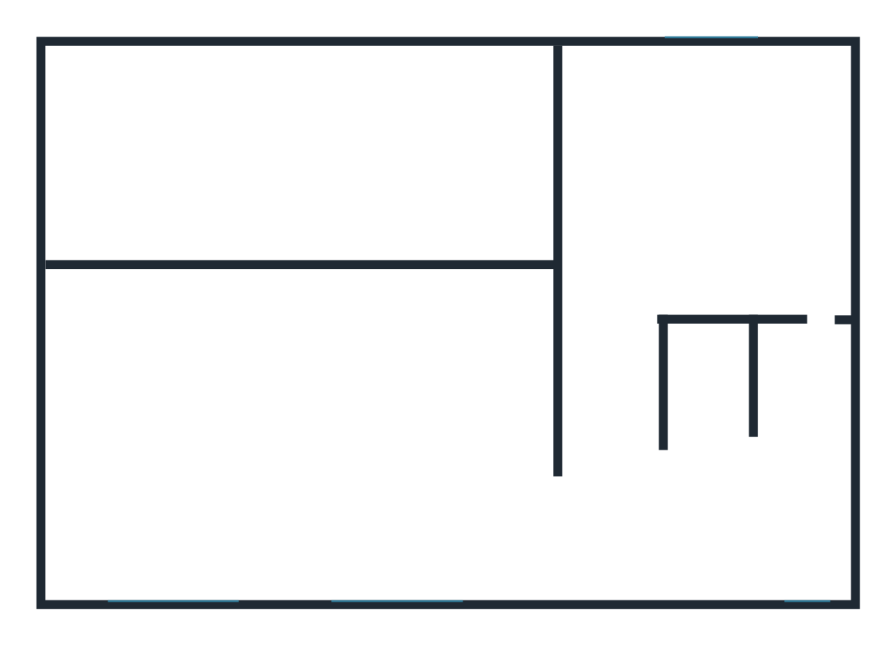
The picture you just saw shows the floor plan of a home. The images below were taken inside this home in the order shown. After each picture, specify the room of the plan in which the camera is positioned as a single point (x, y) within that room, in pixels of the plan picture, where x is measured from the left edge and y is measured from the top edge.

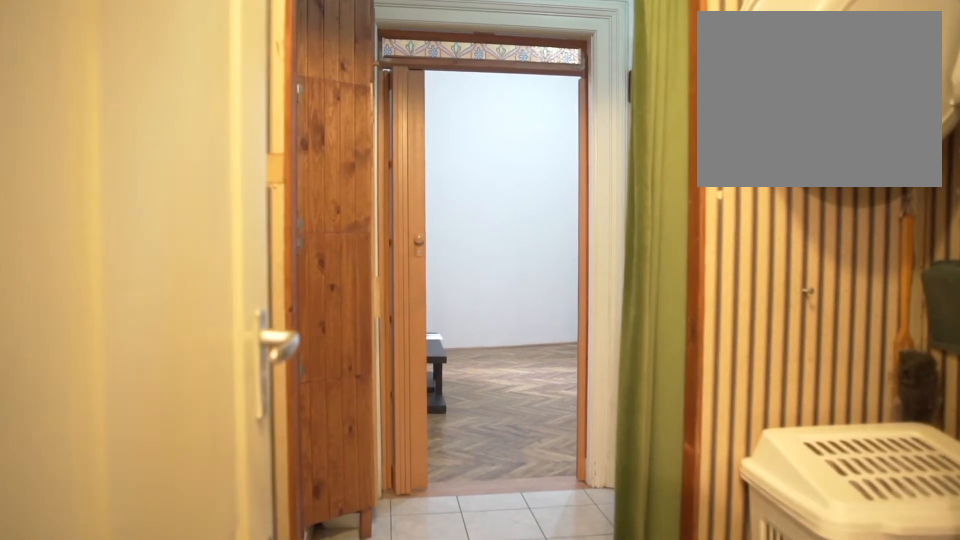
(699, 533)
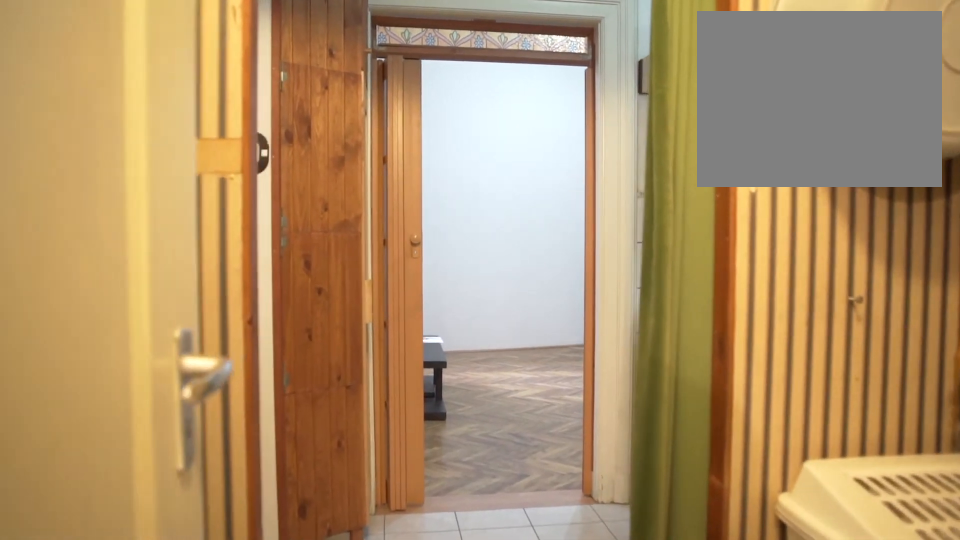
(683, 530)
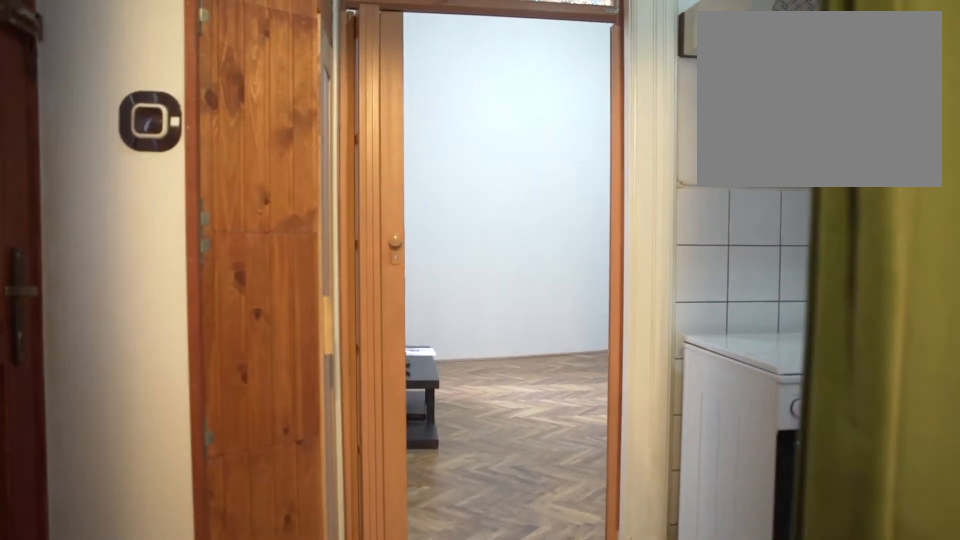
(648, 524)
